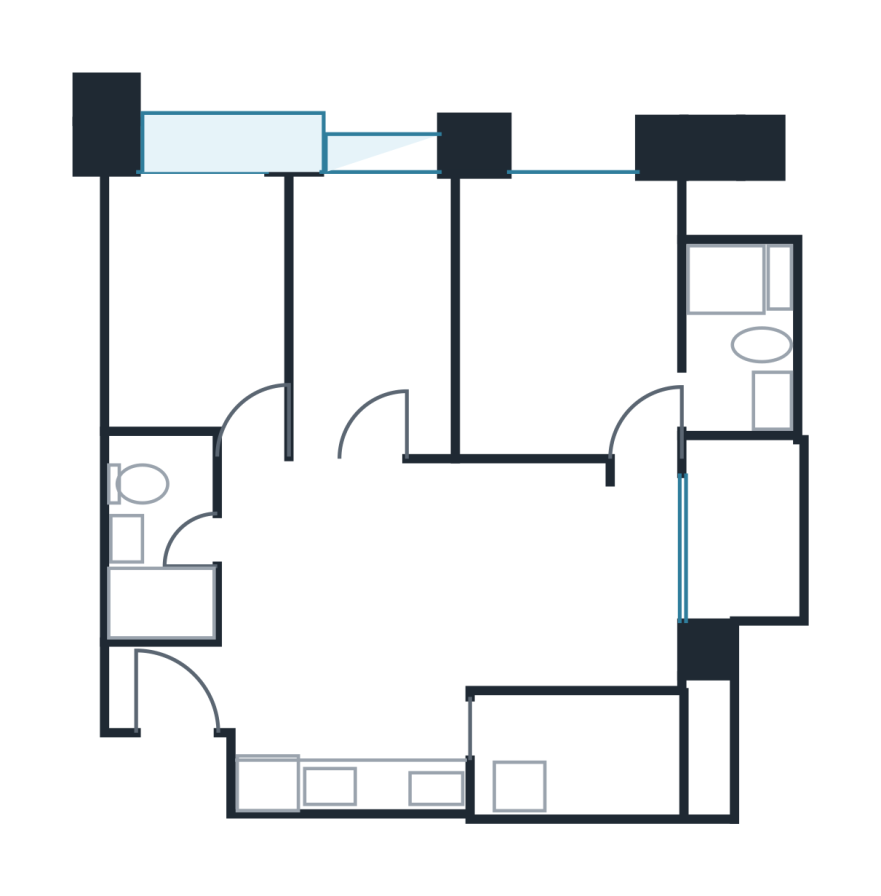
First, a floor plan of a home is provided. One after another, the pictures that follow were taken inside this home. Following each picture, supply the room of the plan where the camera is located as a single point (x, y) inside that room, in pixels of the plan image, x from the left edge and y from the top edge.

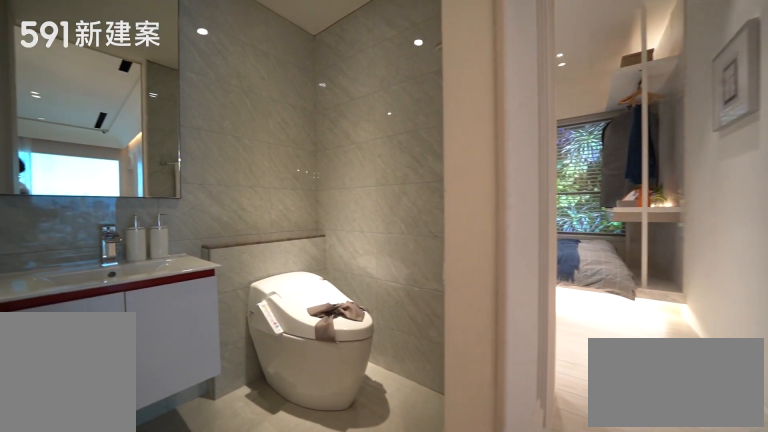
(158, 535)
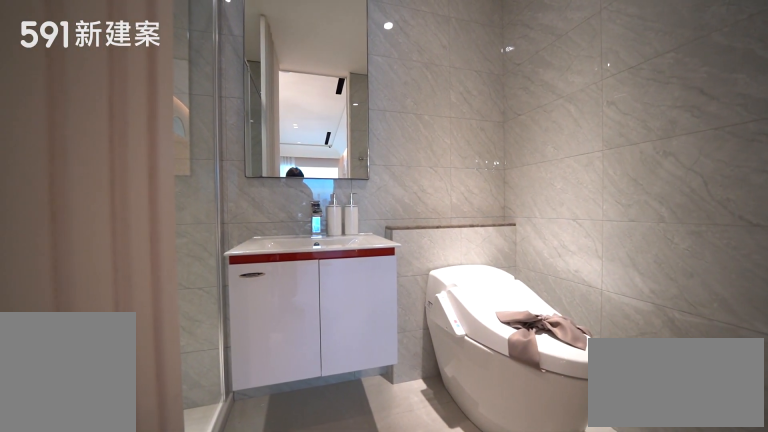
(158, 535)
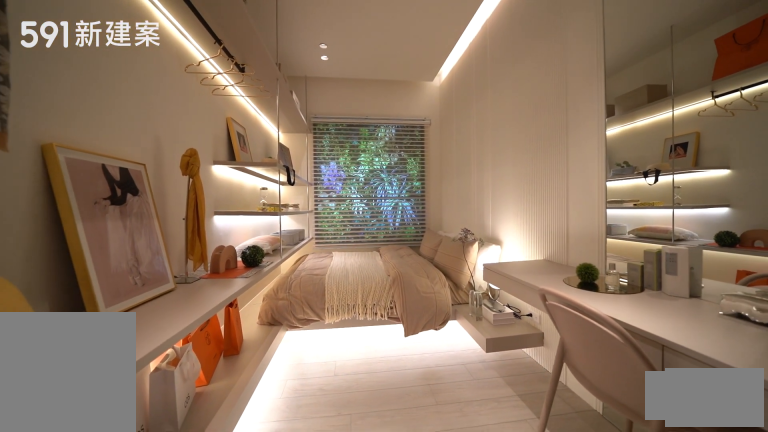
(365, 316)
